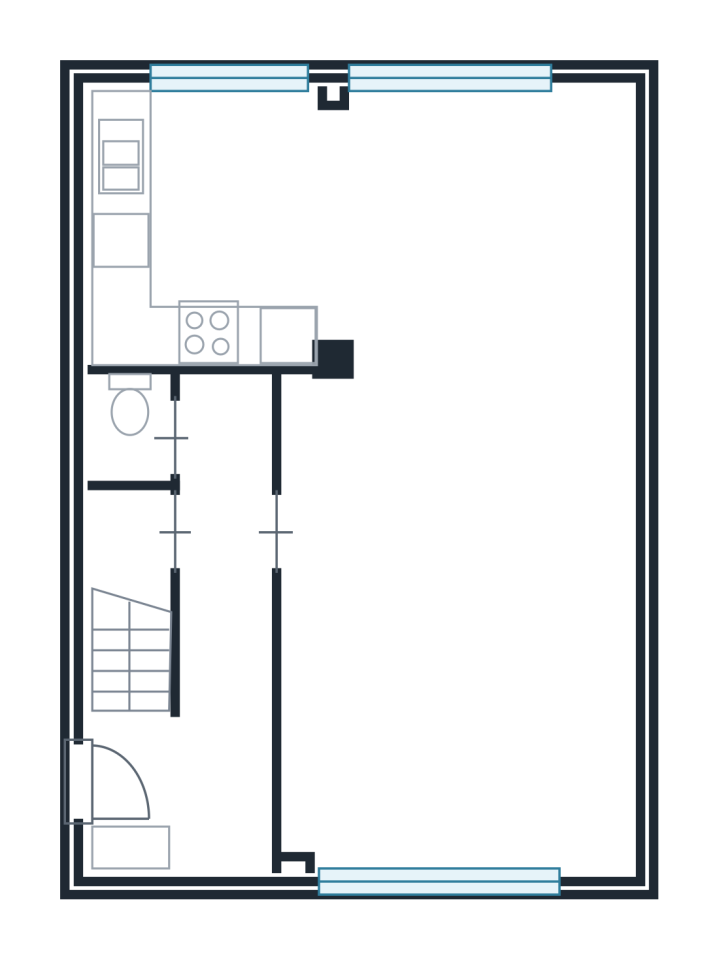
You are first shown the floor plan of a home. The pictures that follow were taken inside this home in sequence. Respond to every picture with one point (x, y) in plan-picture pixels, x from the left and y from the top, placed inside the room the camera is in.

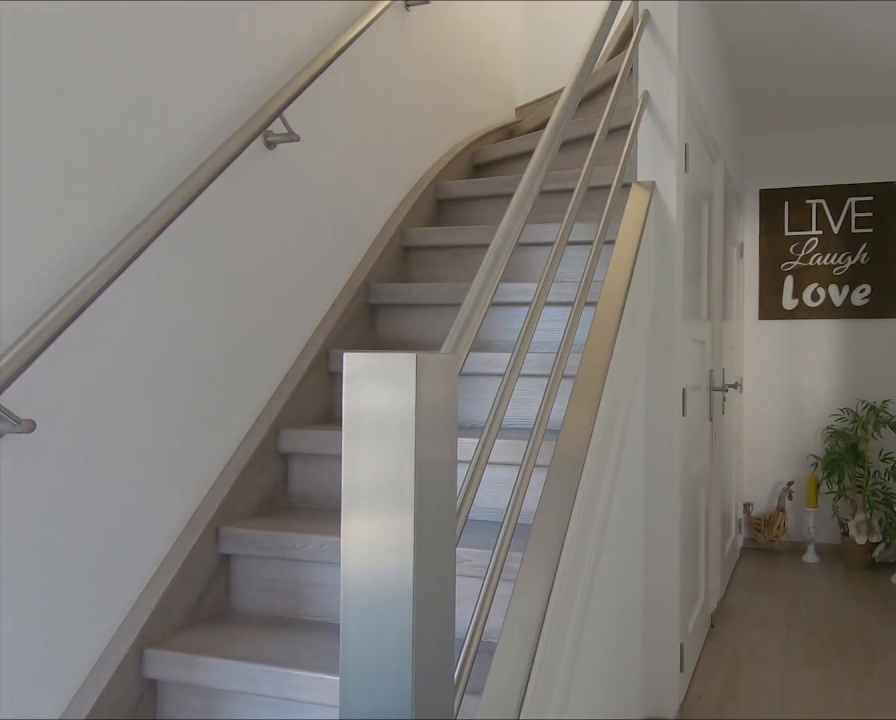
(208, 649)
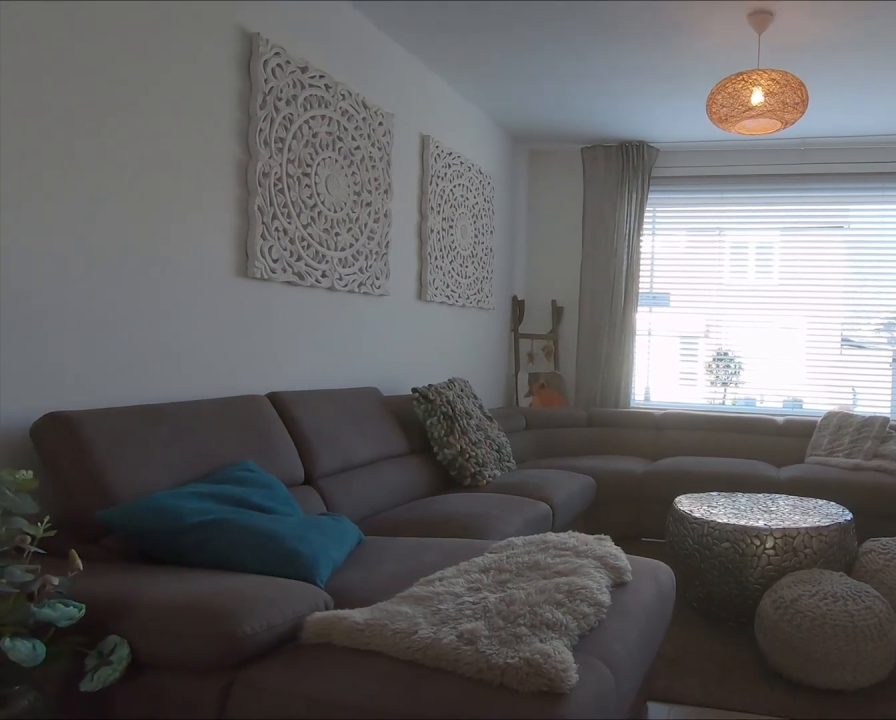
(465, 496)
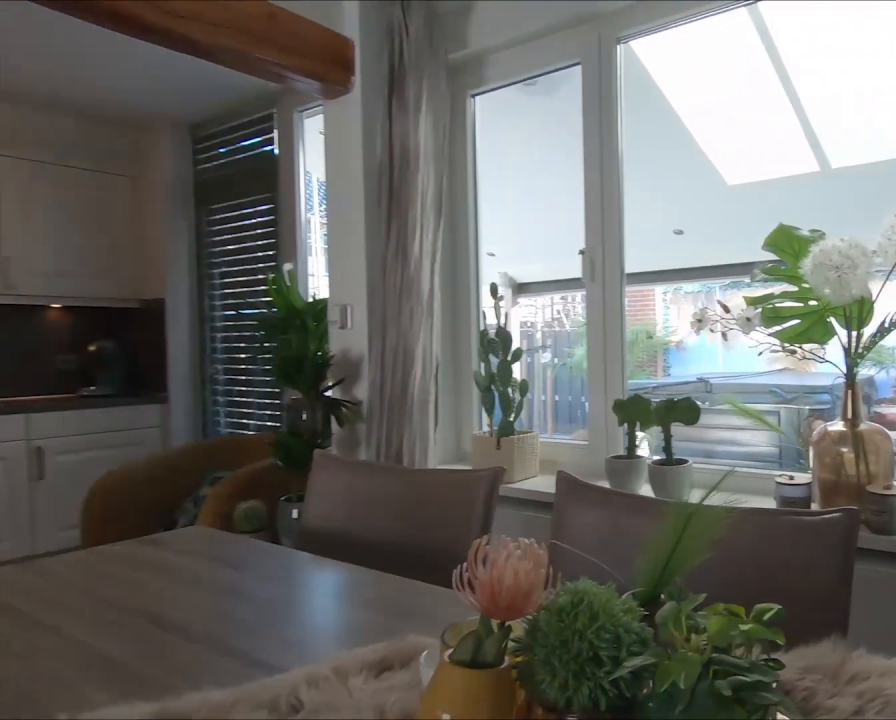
(465, 496)
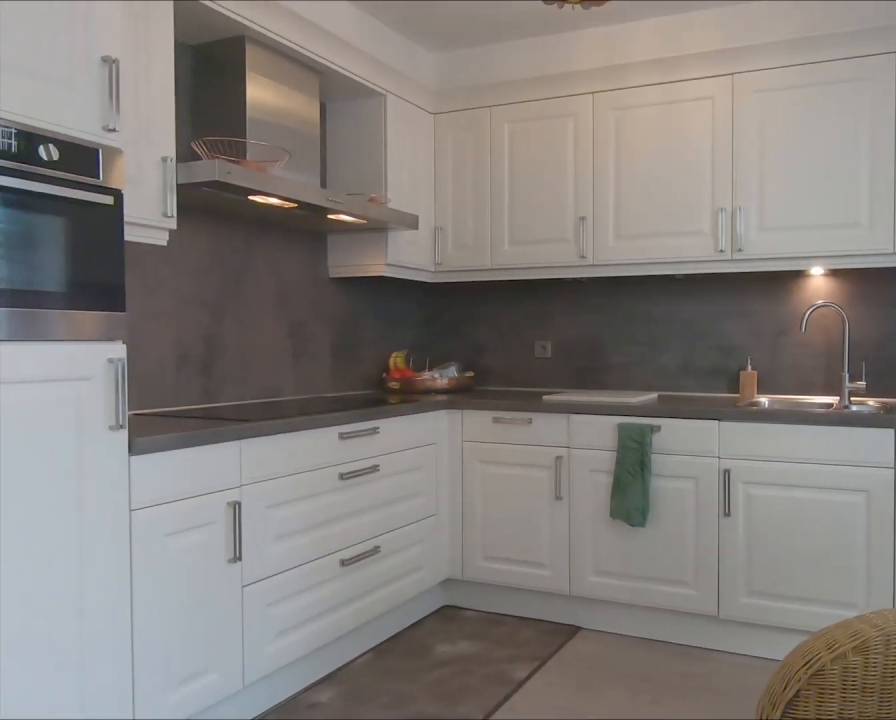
(249, 201)
